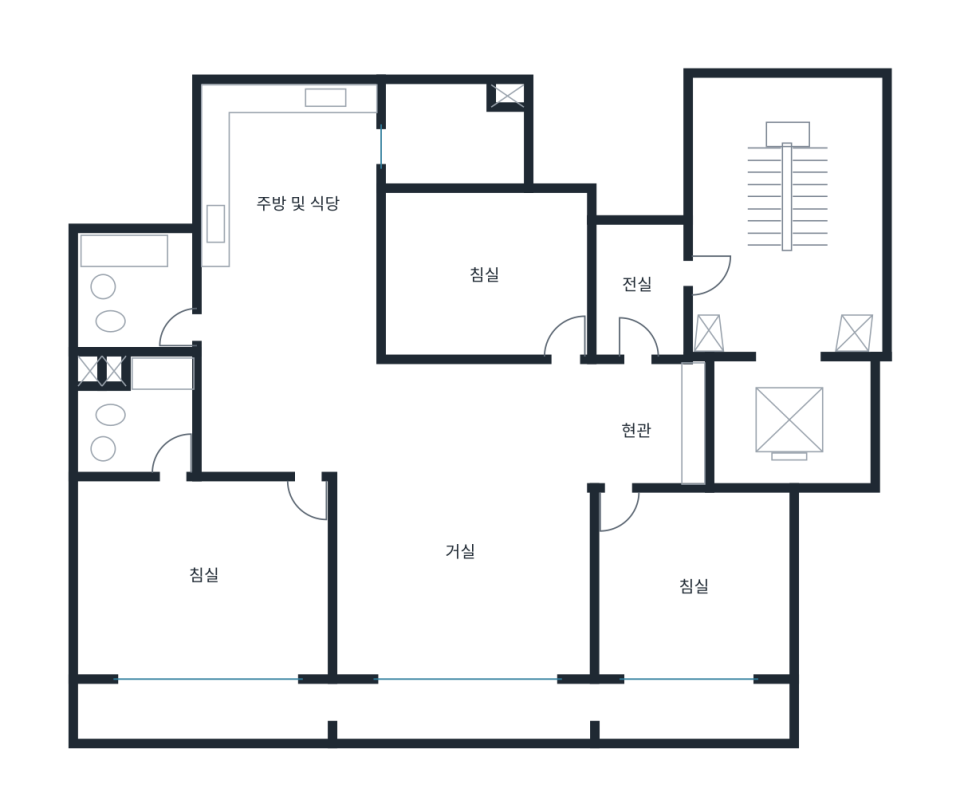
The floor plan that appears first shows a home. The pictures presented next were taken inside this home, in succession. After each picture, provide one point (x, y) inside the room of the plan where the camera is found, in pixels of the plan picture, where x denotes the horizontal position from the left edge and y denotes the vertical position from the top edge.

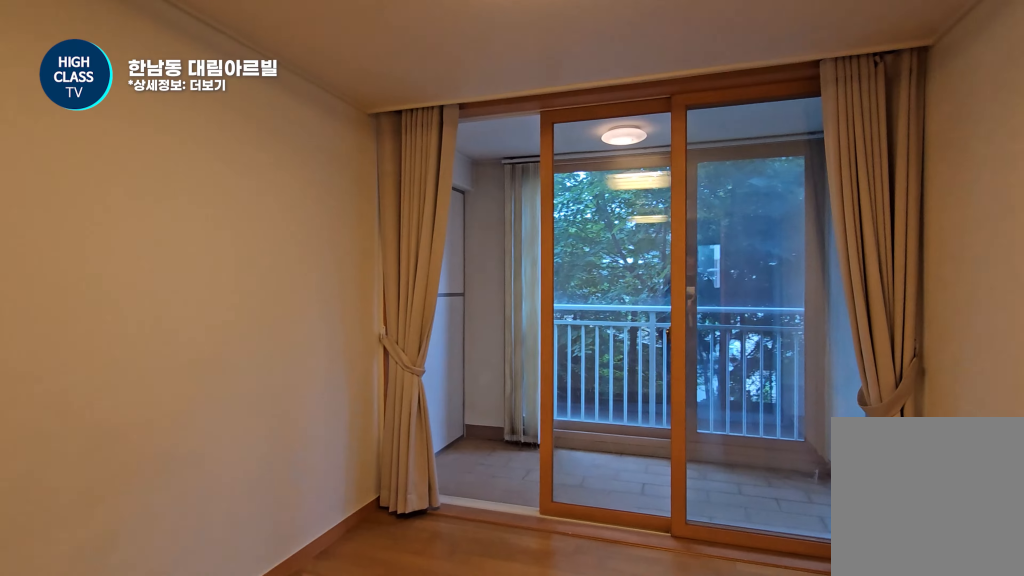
(695, 584)
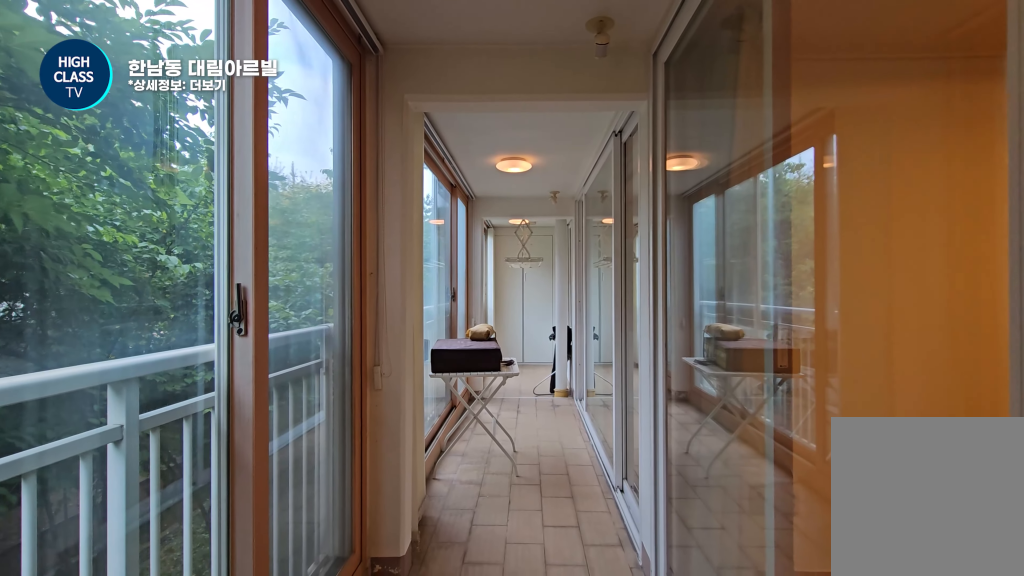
(435, 705)
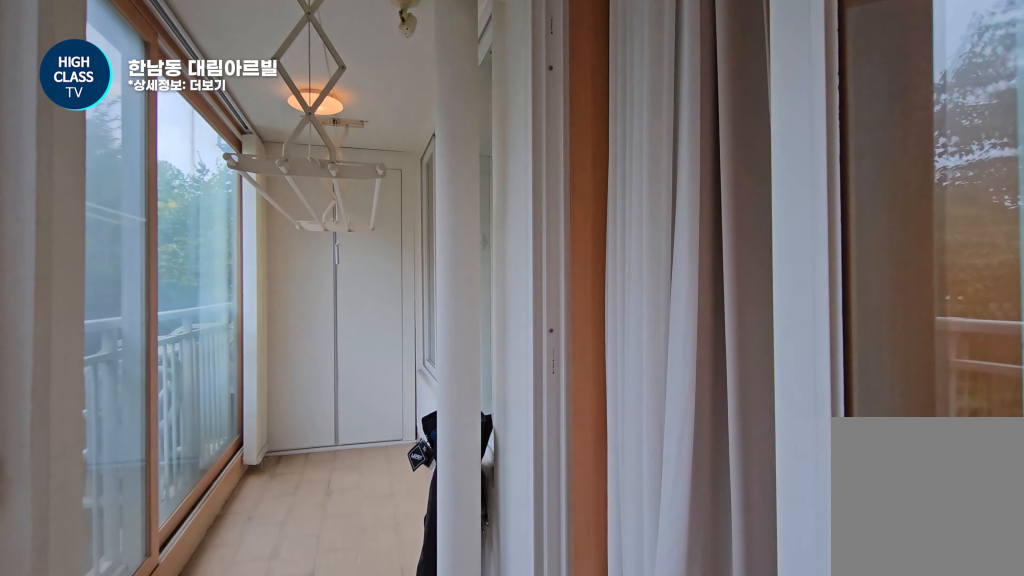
(435, 705)
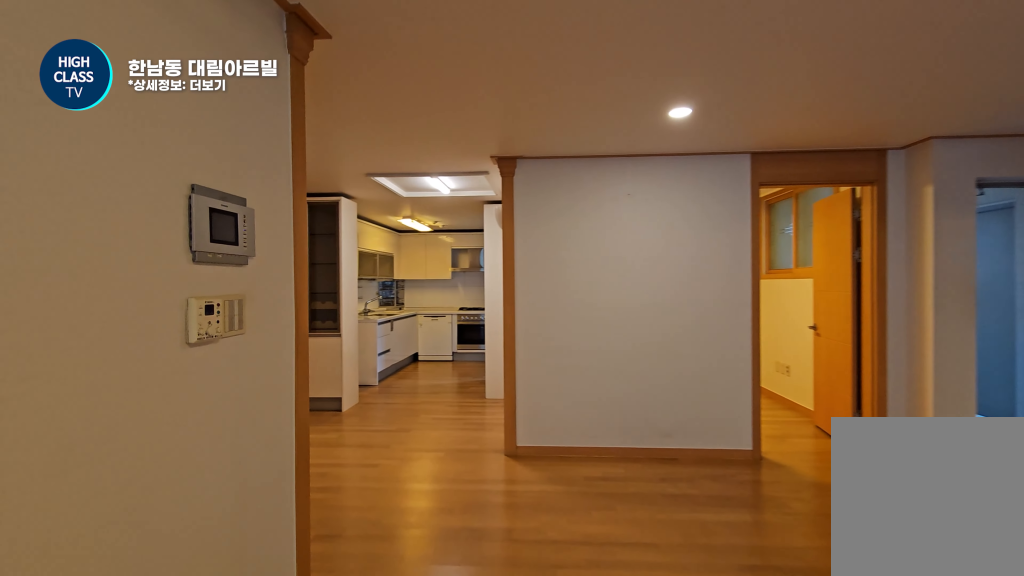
(461, 518)
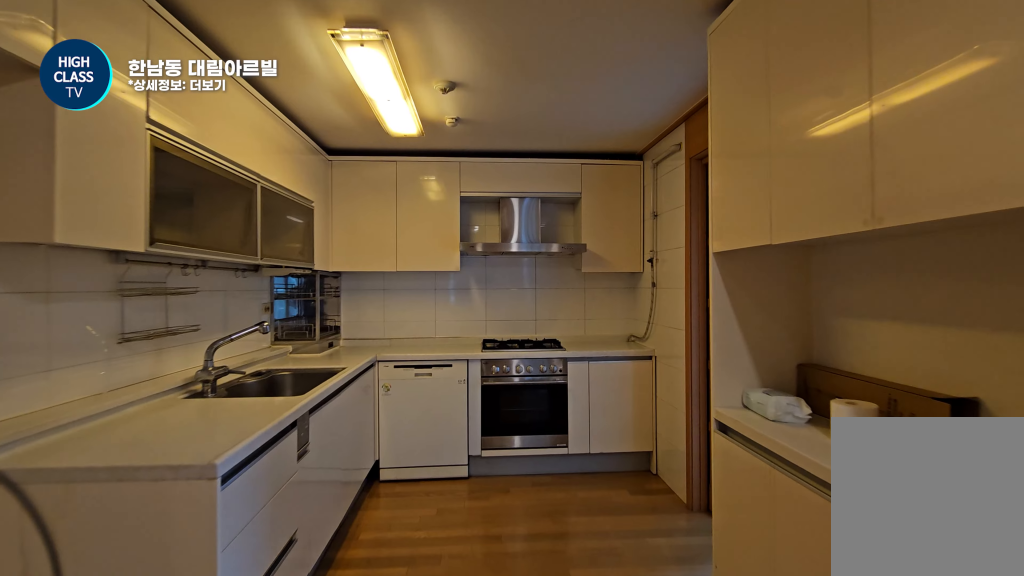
(287, 276)
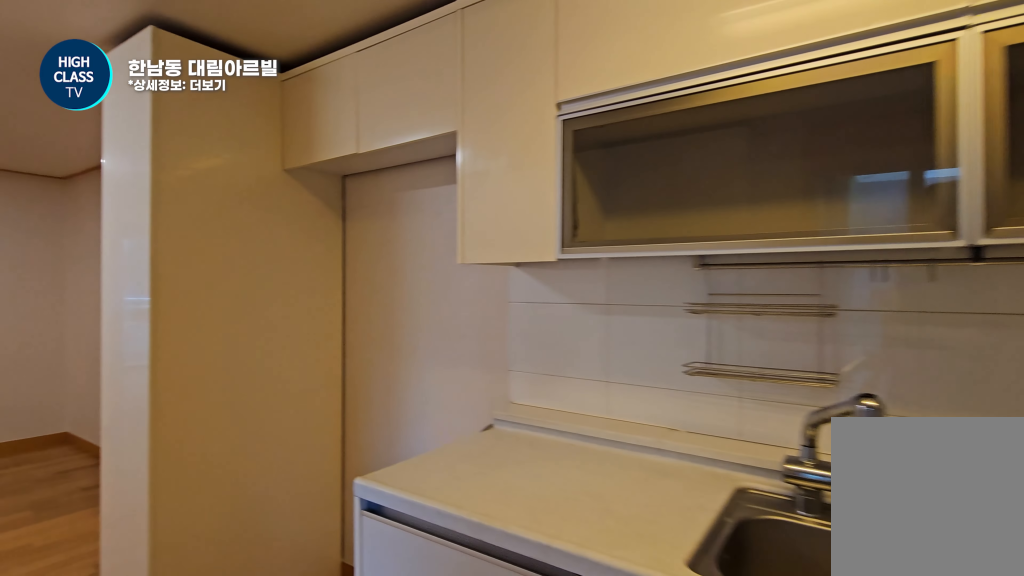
(287, 276)
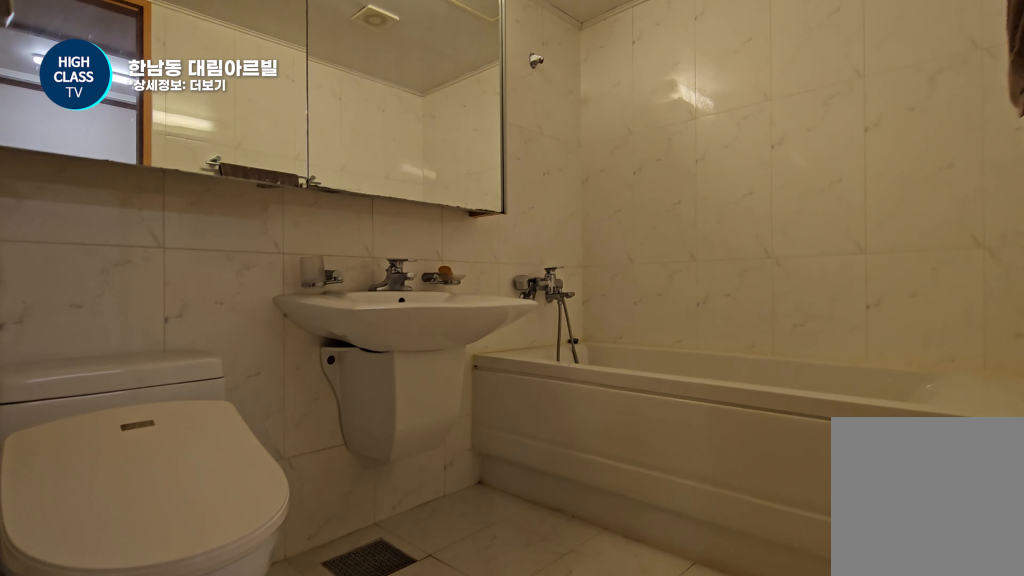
(138, 288)
